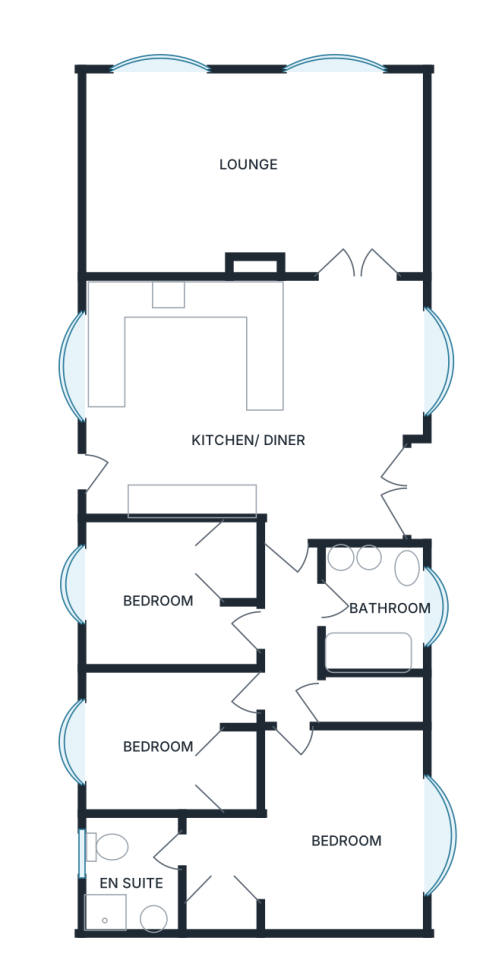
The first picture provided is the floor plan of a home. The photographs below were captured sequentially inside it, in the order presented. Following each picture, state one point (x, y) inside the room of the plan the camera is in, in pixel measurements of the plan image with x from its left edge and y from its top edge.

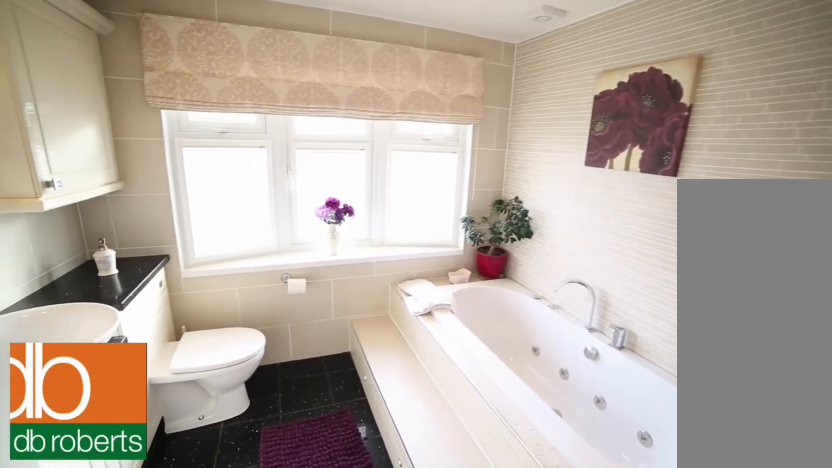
(381, 607)
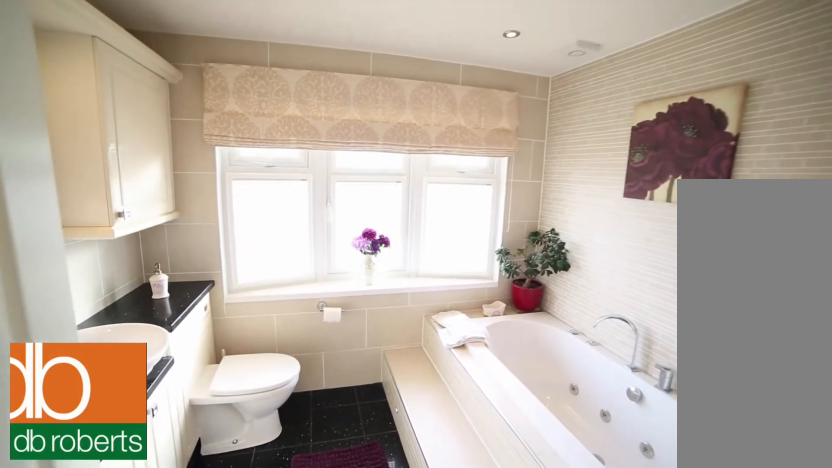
(381, 607)
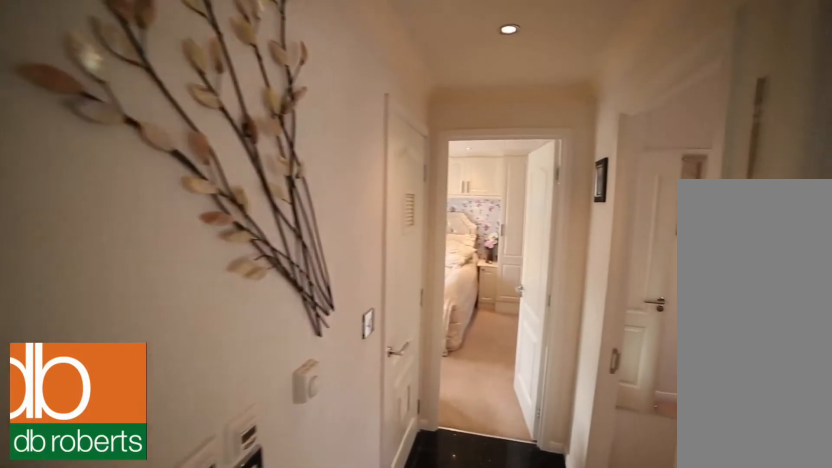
(289, 643)
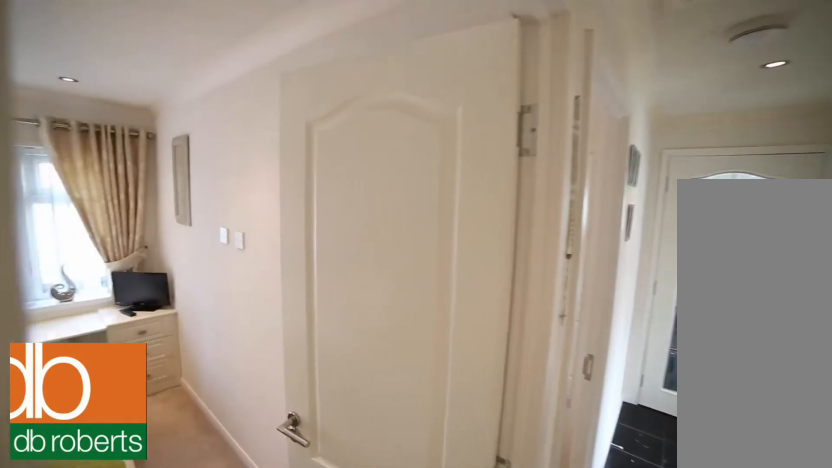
(289, 643)
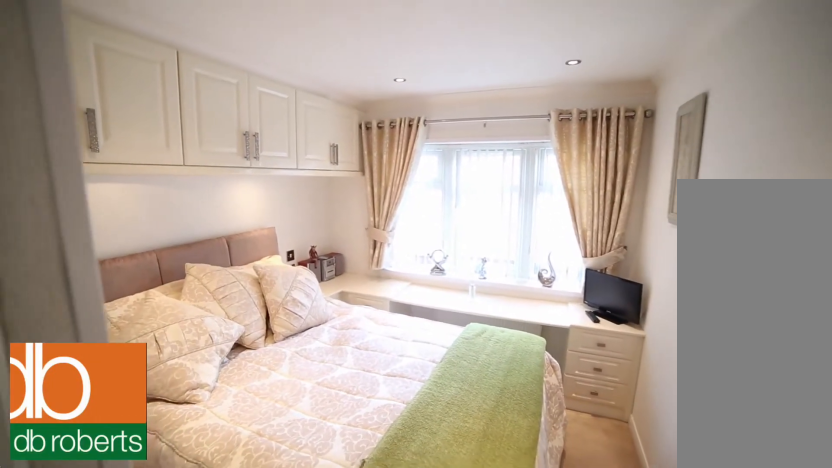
(165, 741)
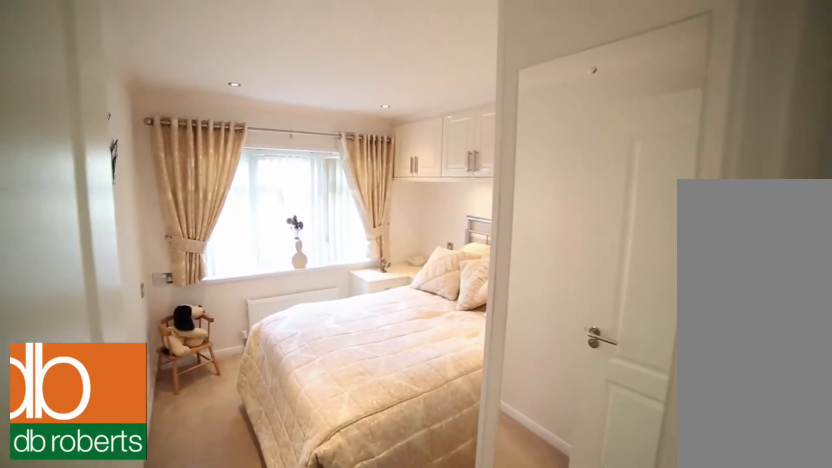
(167, 591)
